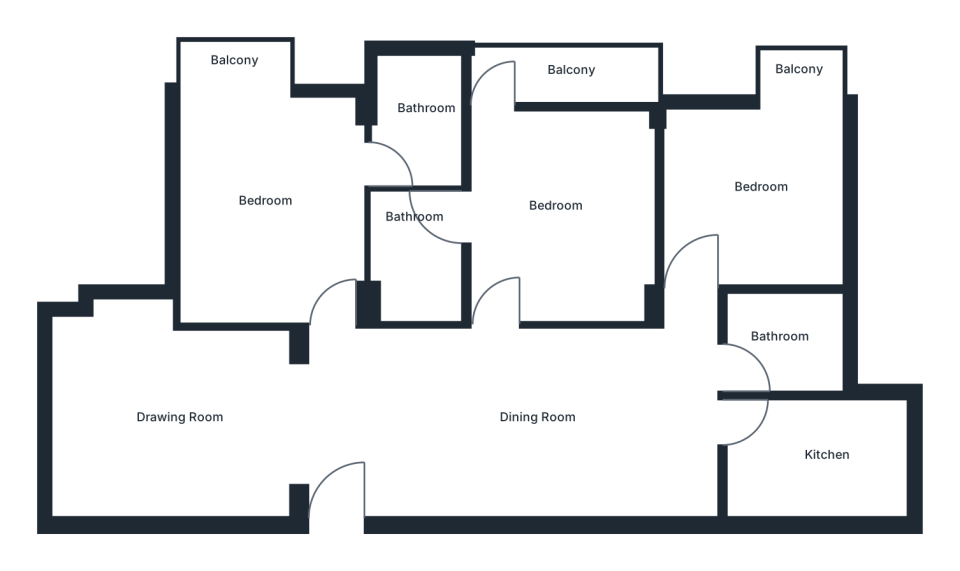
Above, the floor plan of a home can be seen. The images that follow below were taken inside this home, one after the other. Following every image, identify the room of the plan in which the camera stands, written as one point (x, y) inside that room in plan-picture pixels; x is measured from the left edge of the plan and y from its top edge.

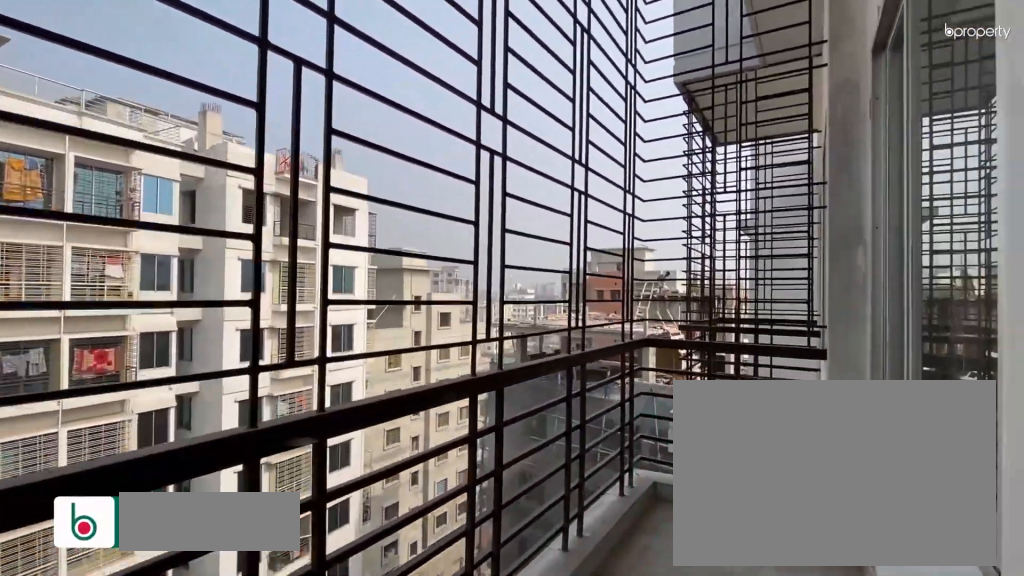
(555, 74)
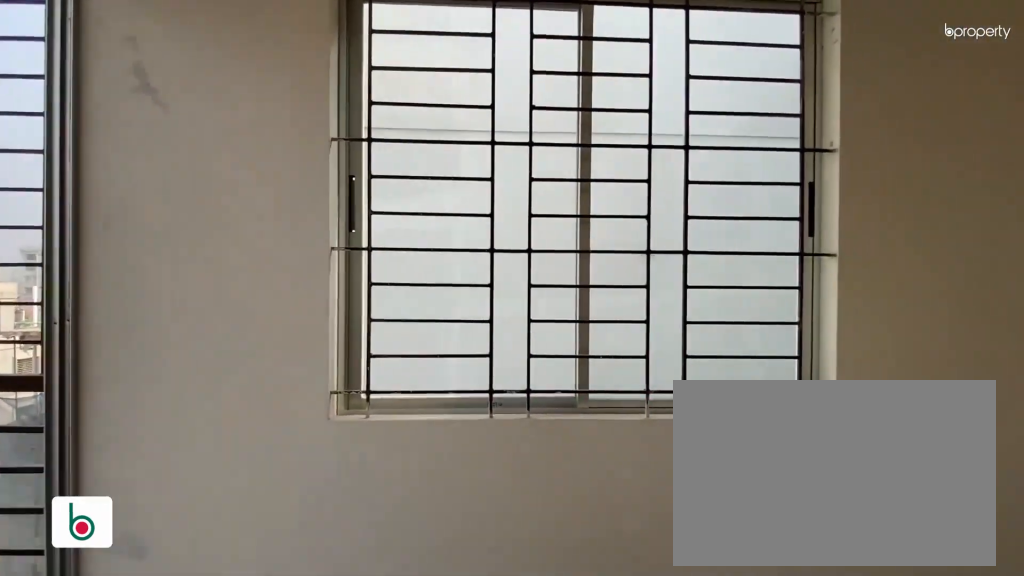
(769, 187)
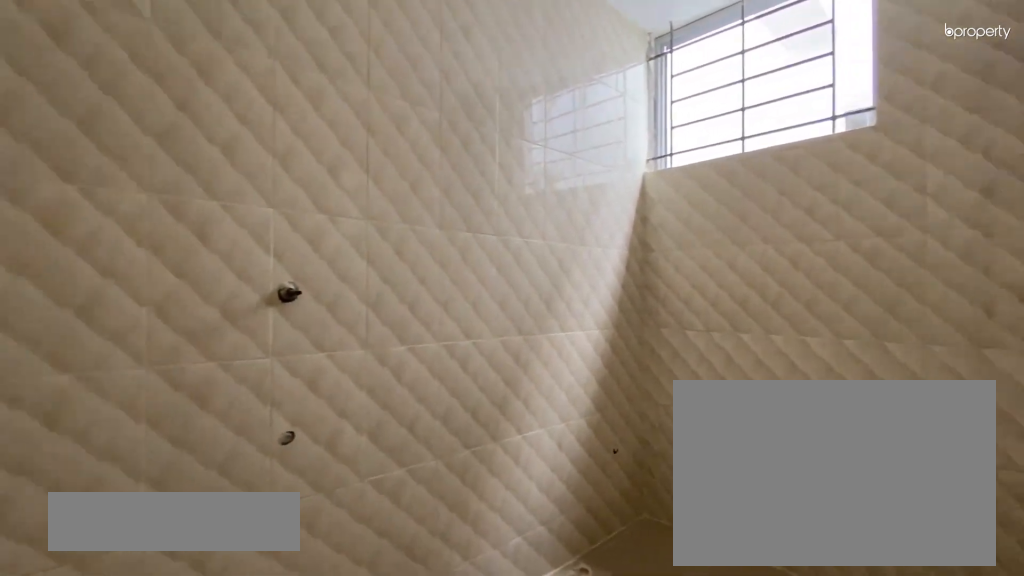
(777, 346)
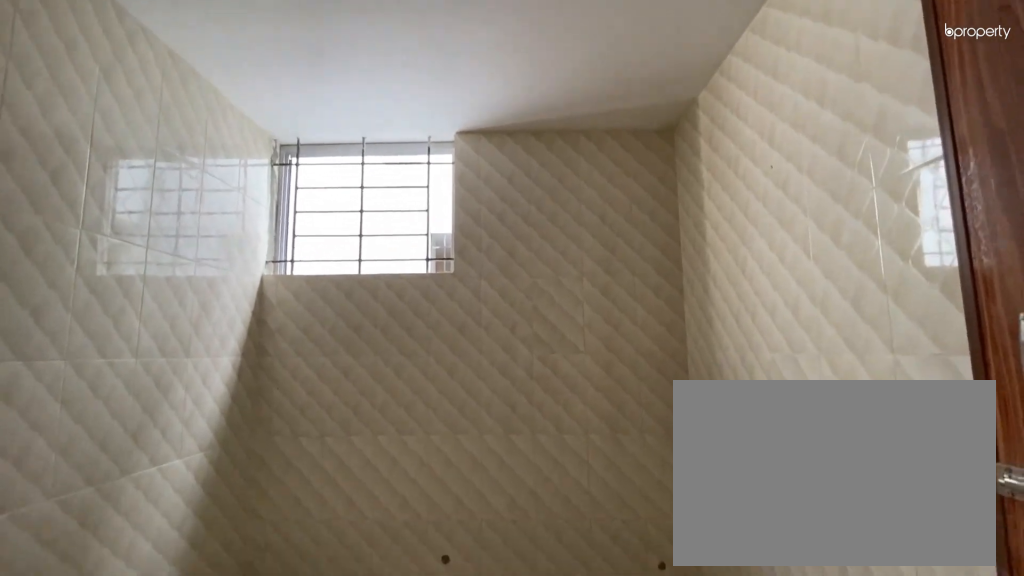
(777, 346)
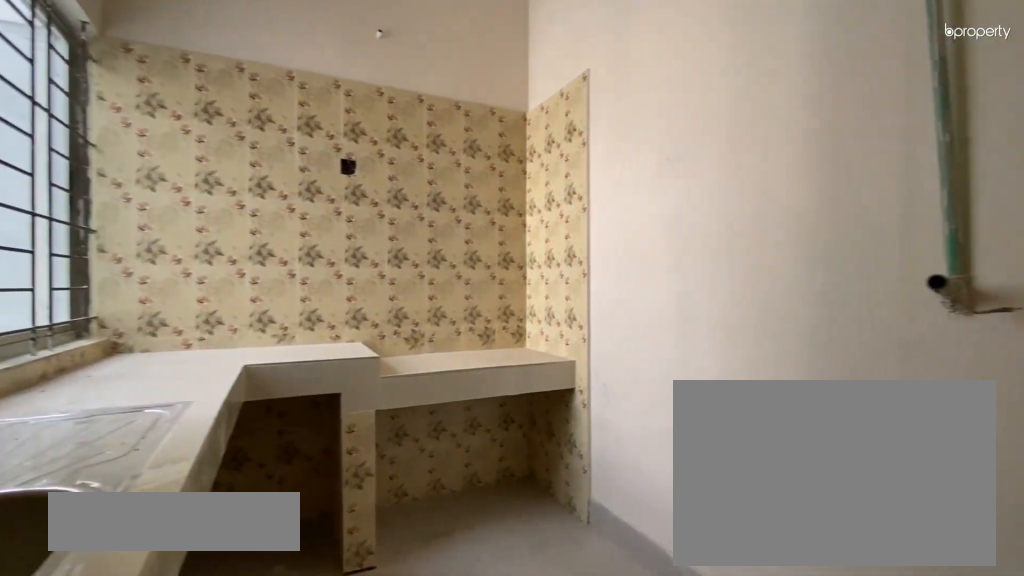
(806, 456)
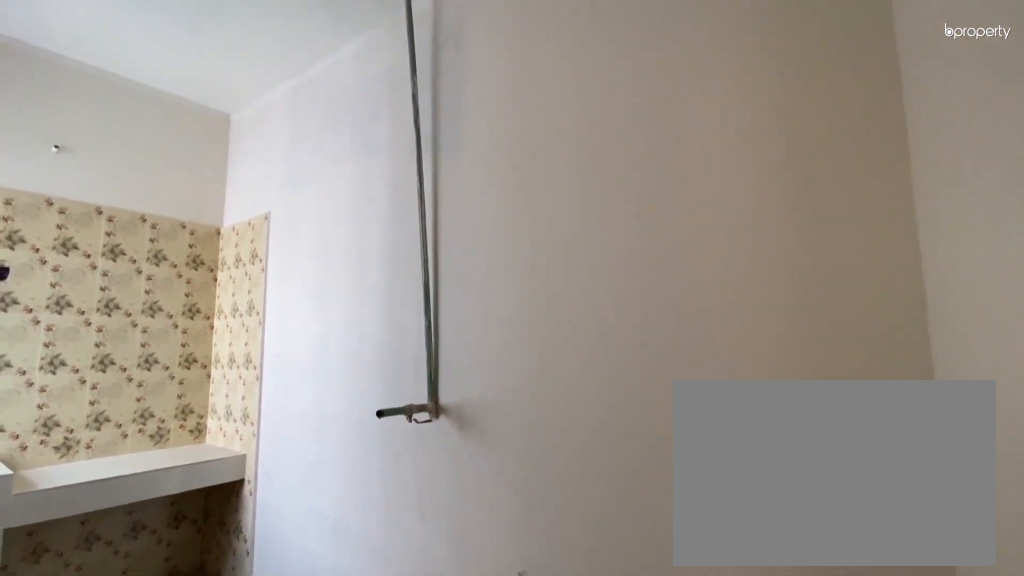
(806, 456)
